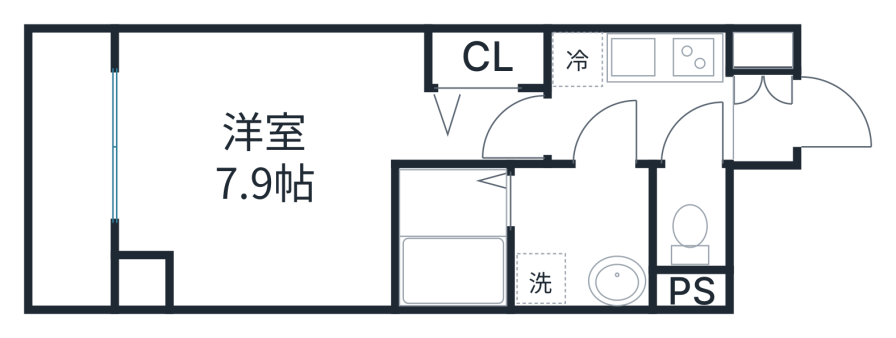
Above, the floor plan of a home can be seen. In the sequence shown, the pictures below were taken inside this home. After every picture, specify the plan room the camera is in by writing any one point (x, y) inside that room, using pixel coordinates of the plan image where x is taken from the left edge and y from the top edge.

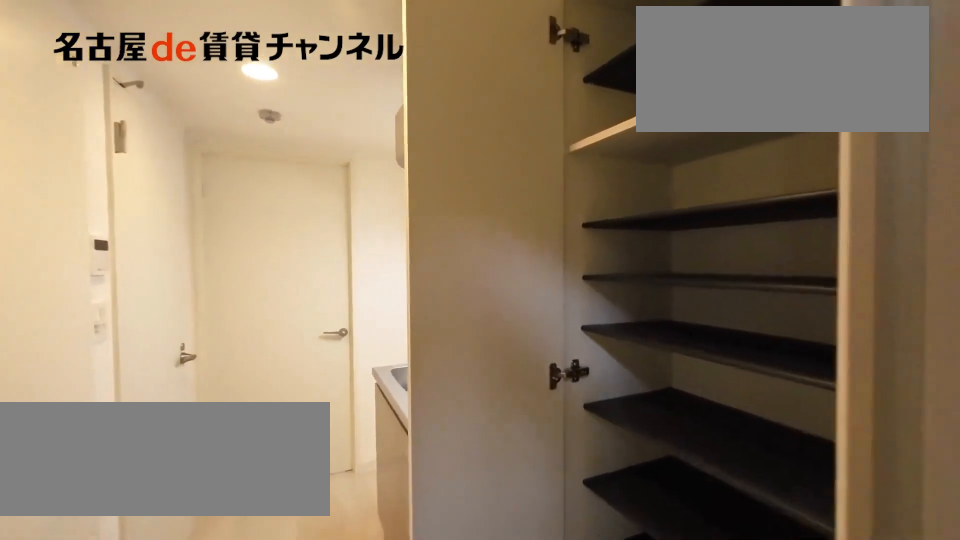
(763, 96)
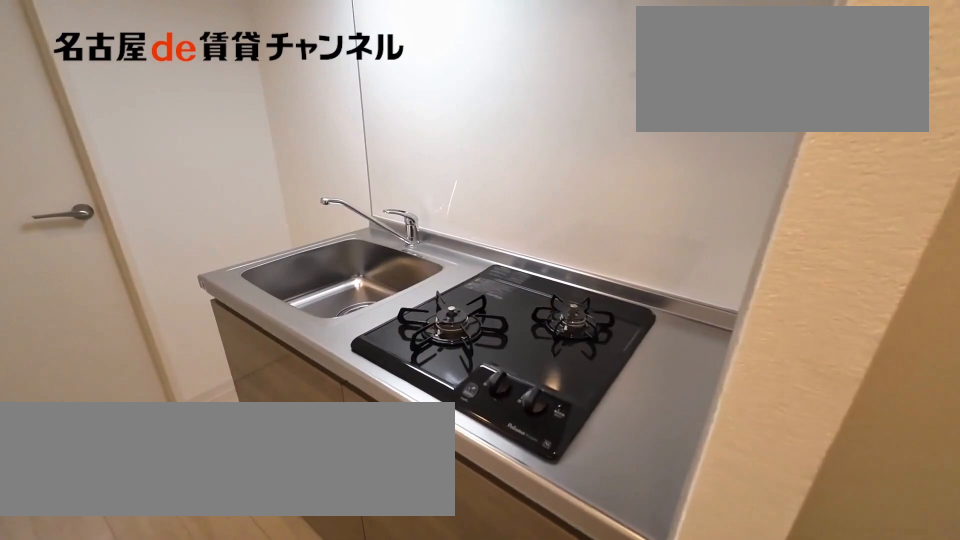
(638, 74)
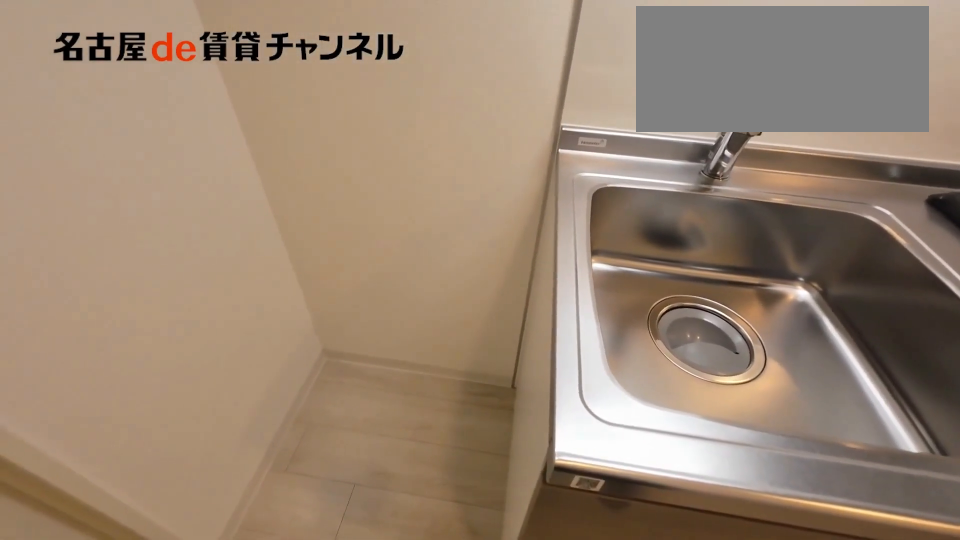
(638, 74)
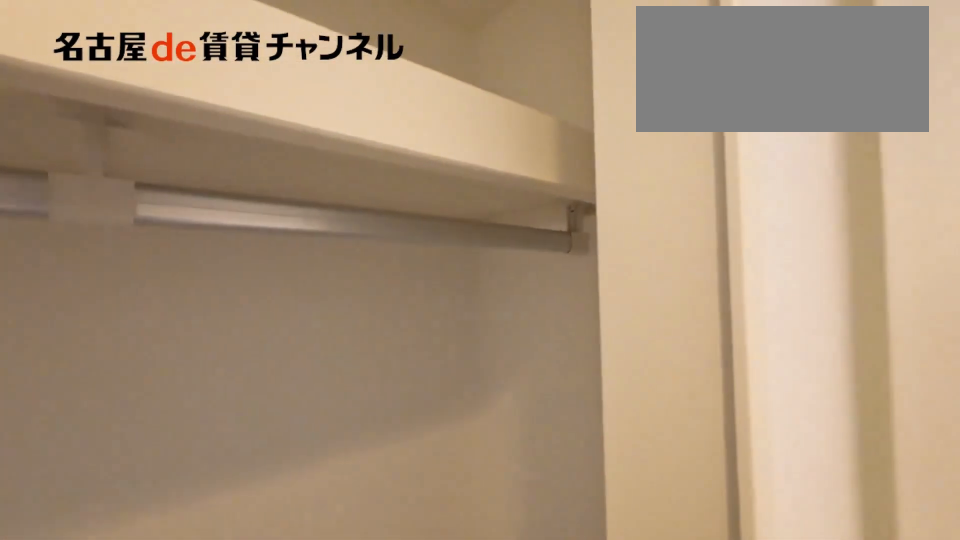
(488, 58)
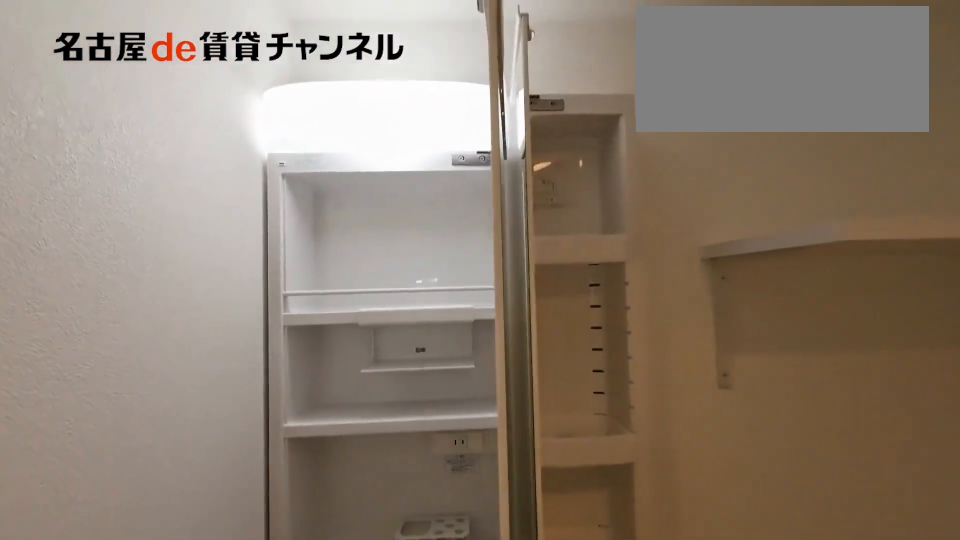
(580, 236)
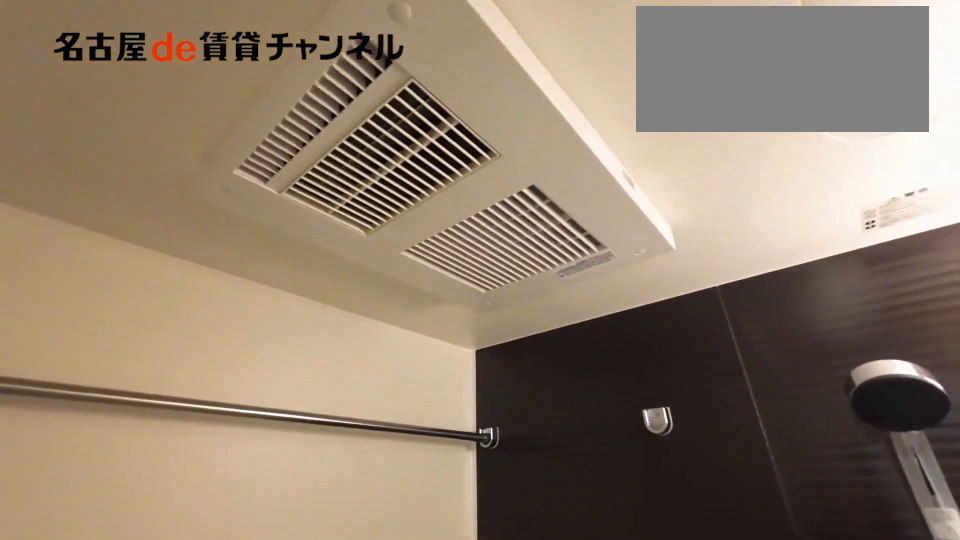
(453, 238)
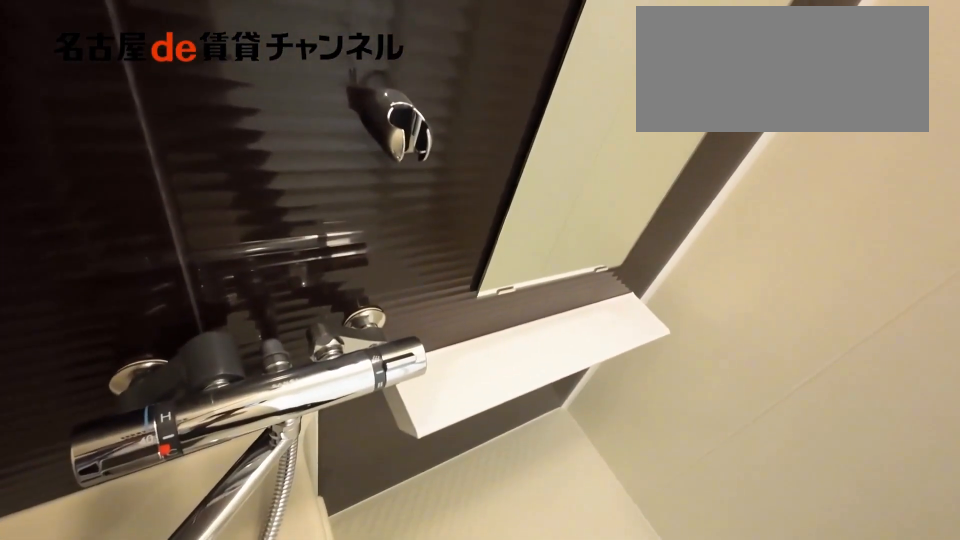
(453, 238)
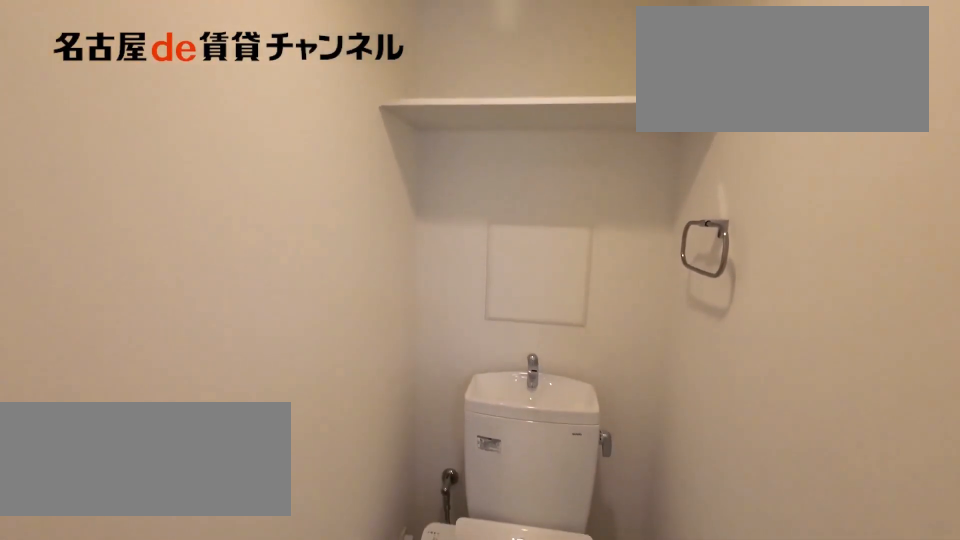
(689, 239)
